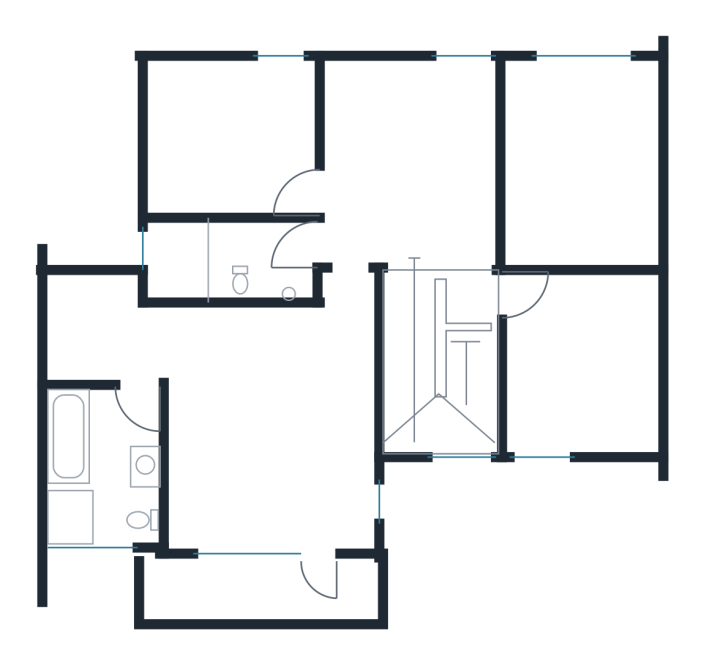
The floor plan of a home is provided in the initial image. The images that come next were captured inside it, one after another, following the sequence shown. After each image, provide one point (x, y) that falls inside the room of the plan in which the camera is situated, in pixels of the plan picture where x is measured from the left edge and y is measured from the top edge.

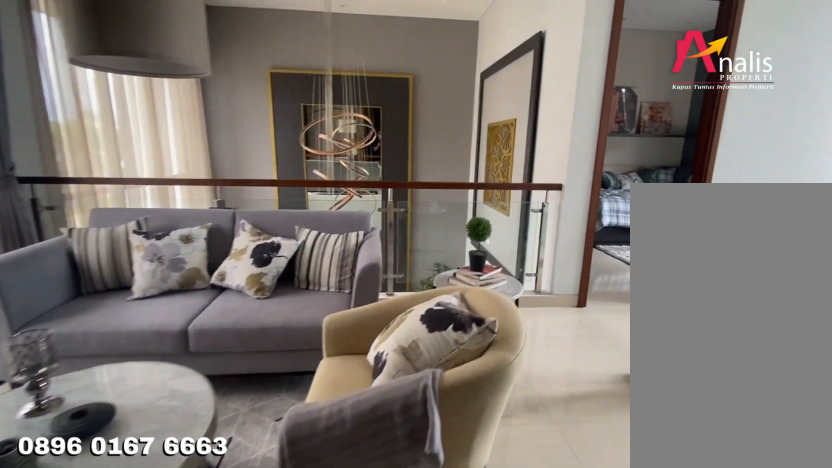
(412, 153)
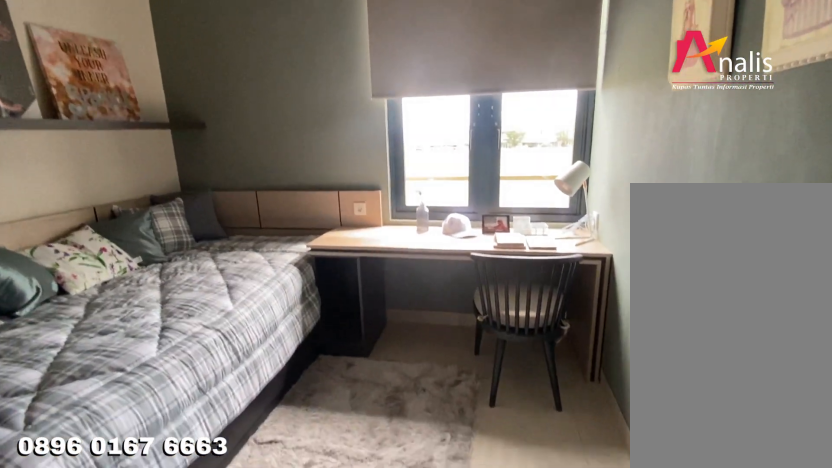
(582, 360)
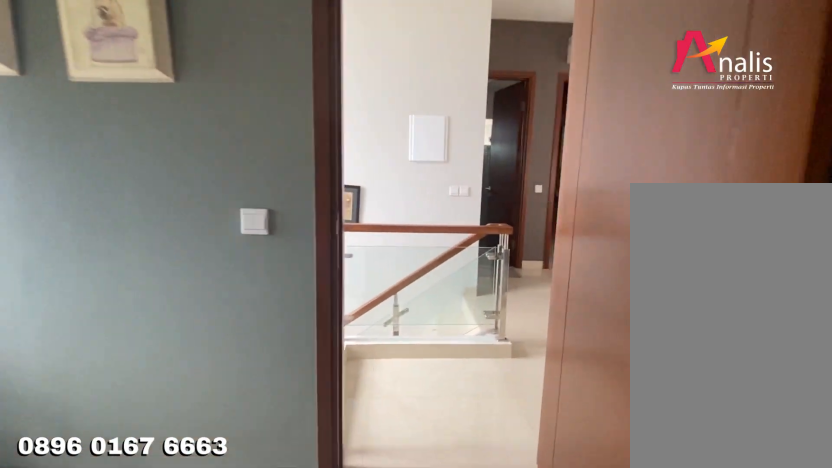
(582, 359)
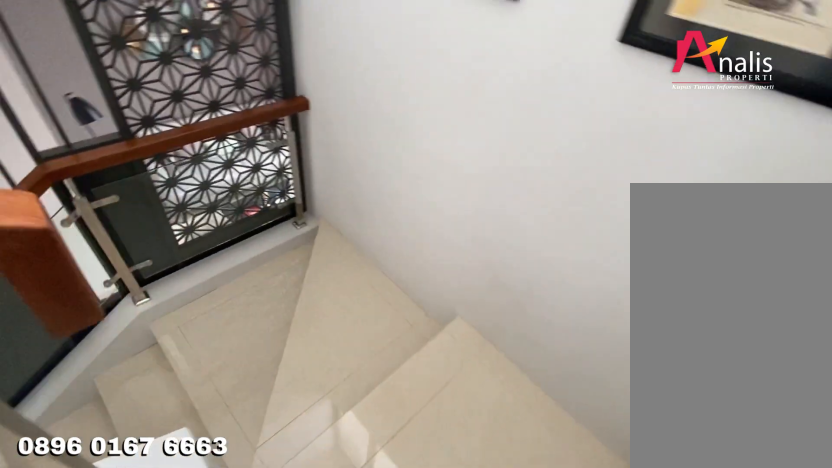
(434, 374)
